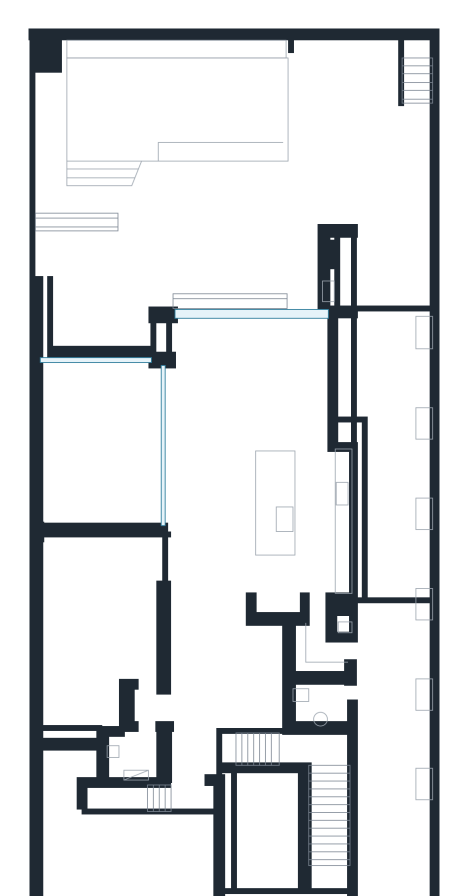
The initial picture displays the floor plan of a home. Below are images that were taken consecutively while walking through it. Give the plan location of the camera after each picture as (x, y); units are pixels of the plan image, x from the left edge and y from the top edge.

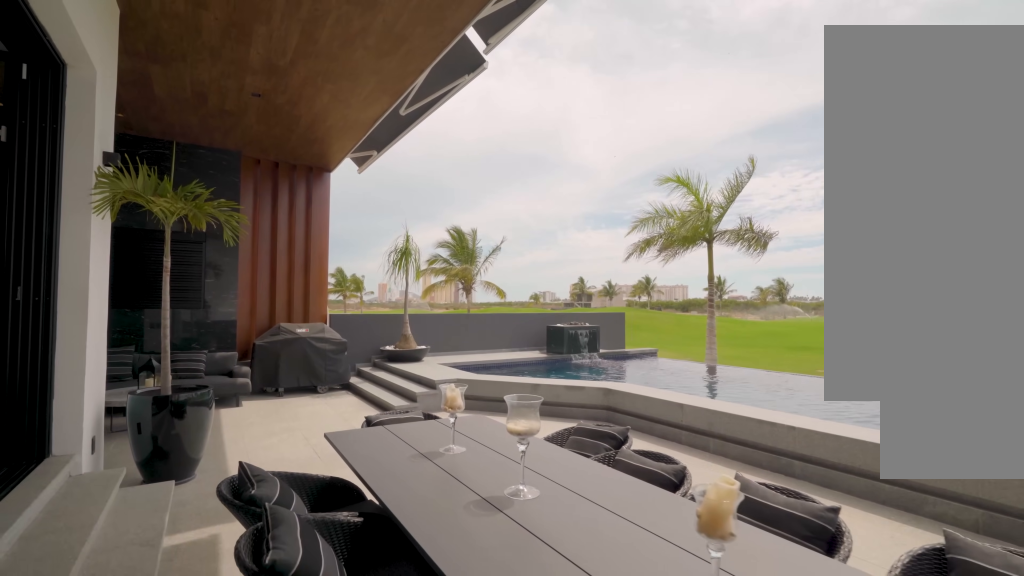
(293, 282)
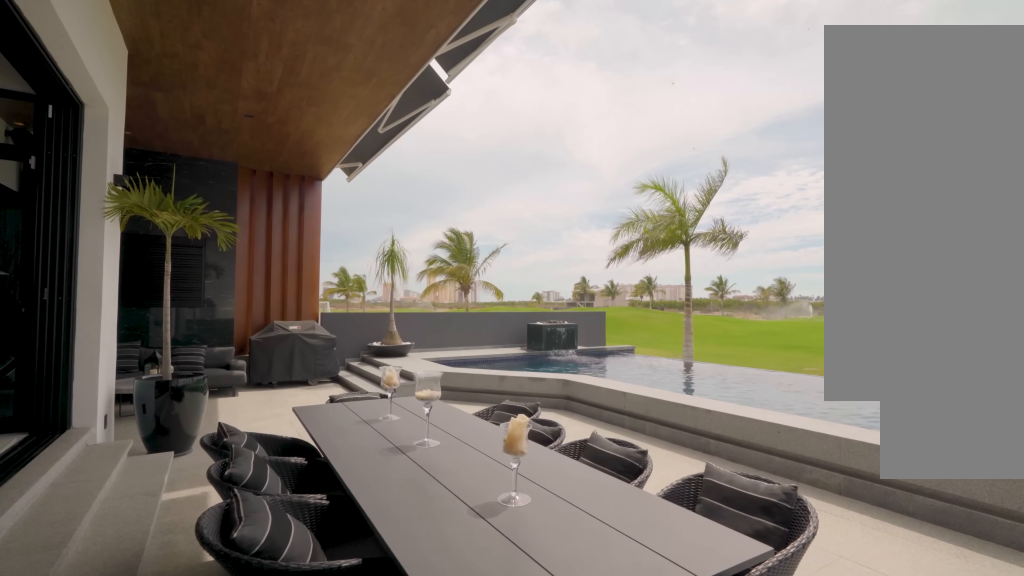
(294, 282)
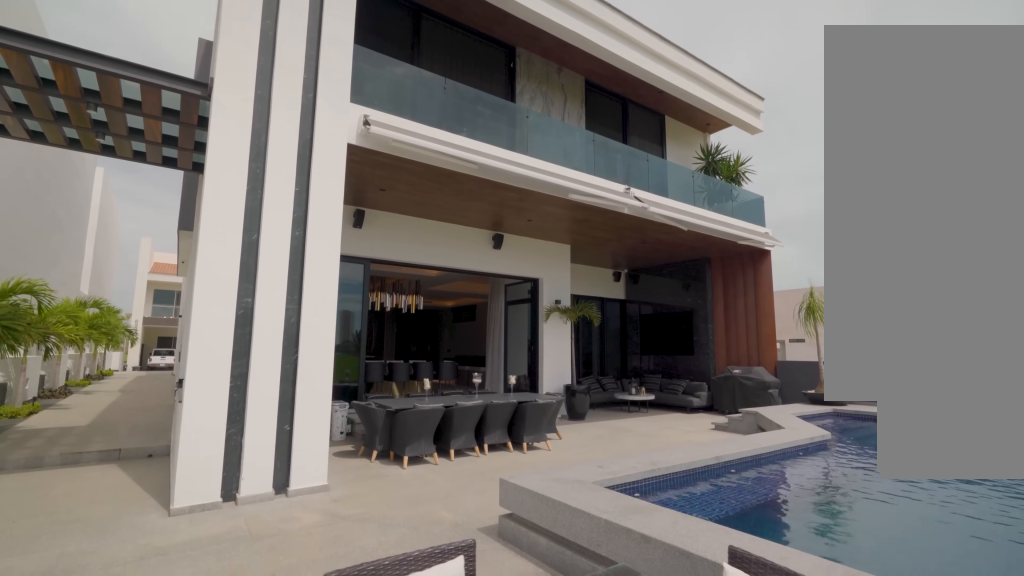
(340, 117)
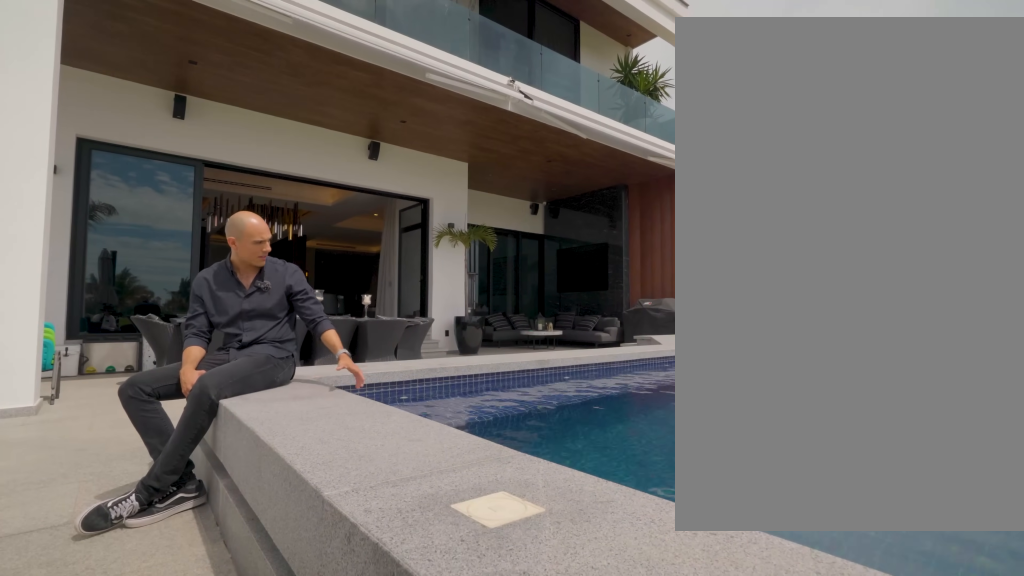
(323, 114)
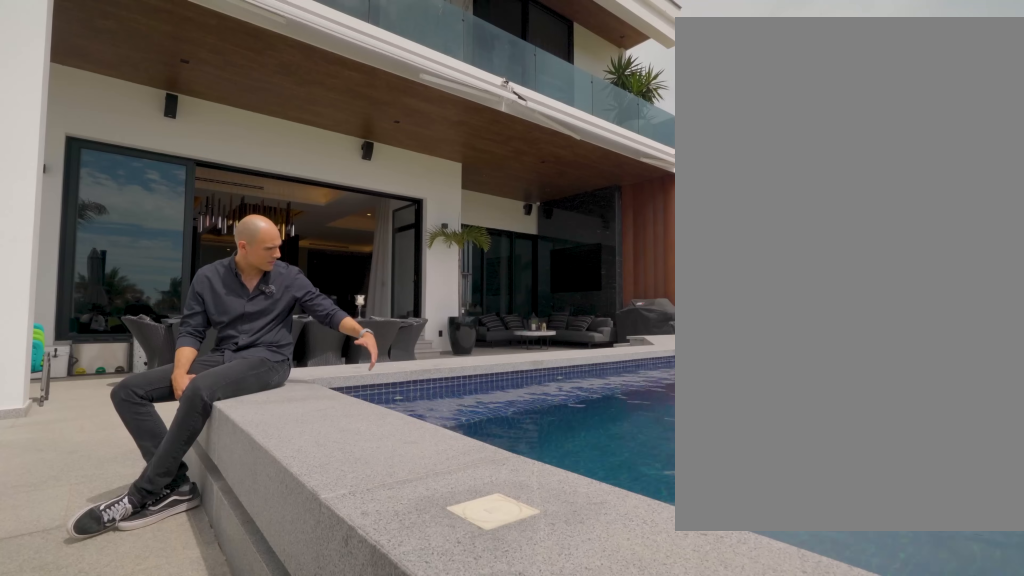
(323, 113)
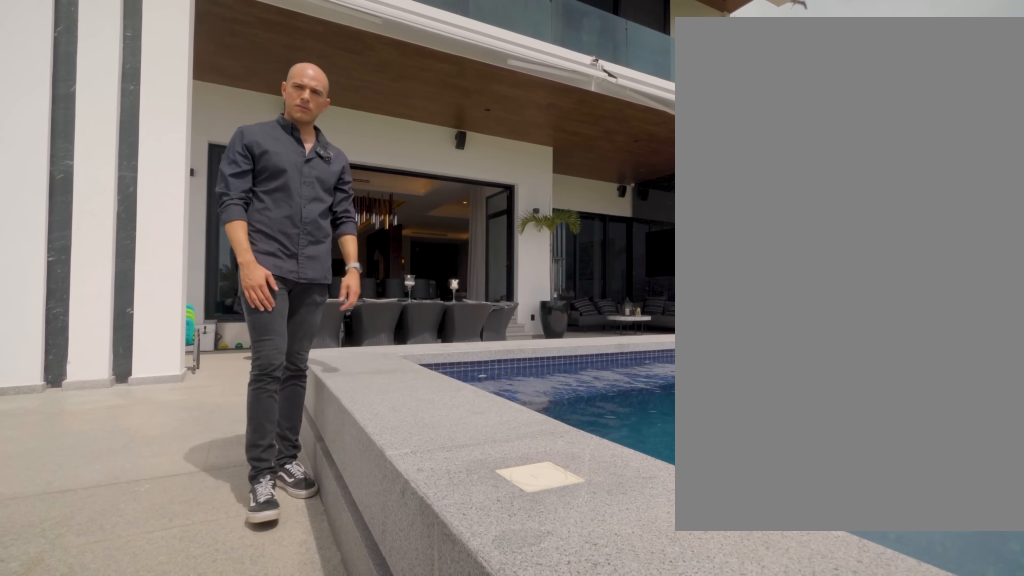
(323, 96)
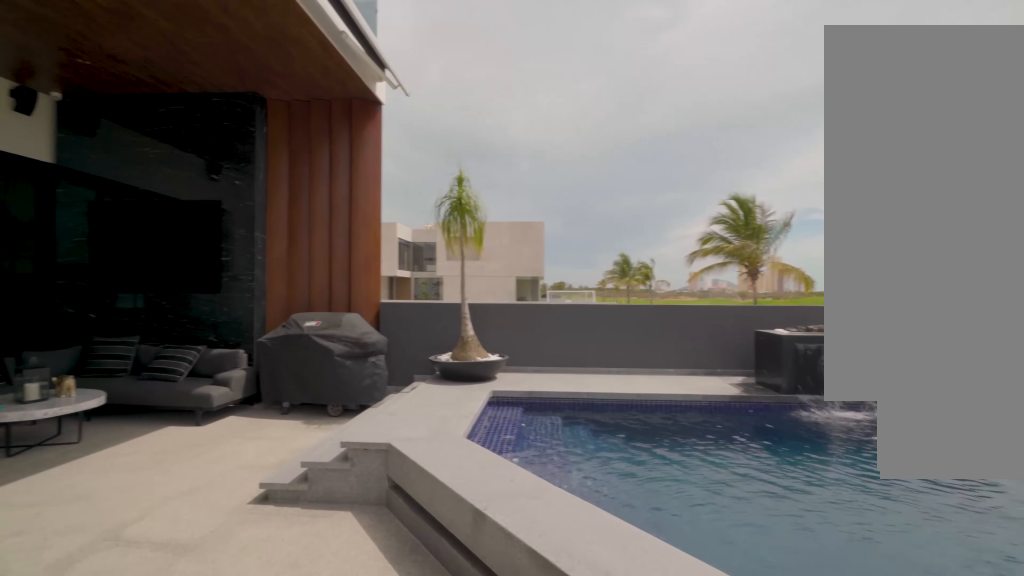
(178, 194)
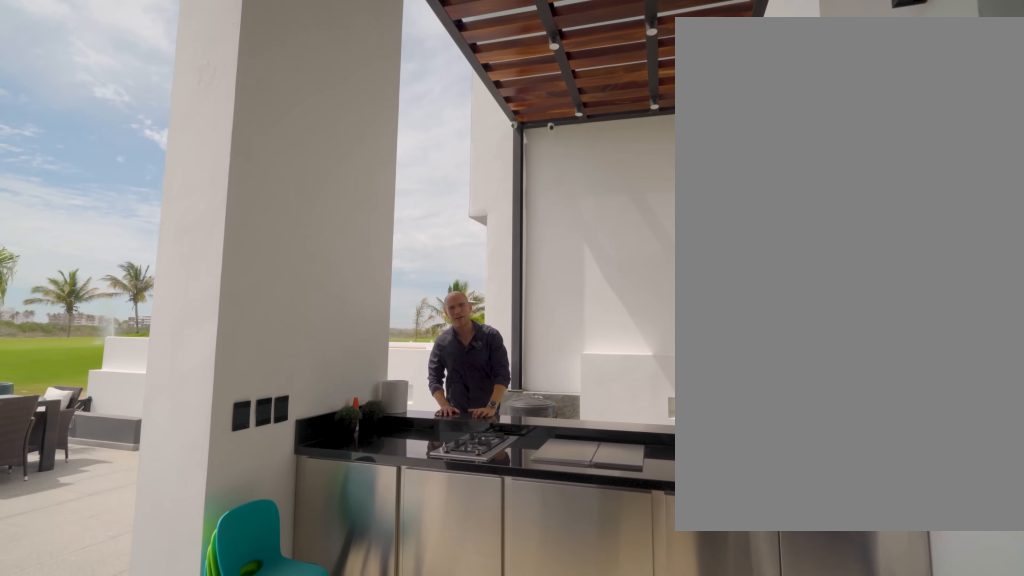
(293, 277)
